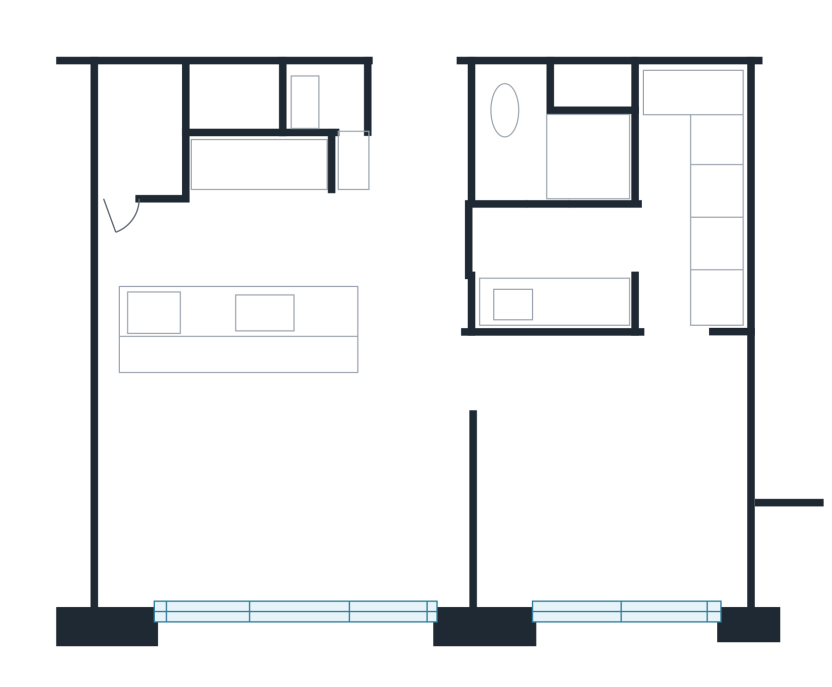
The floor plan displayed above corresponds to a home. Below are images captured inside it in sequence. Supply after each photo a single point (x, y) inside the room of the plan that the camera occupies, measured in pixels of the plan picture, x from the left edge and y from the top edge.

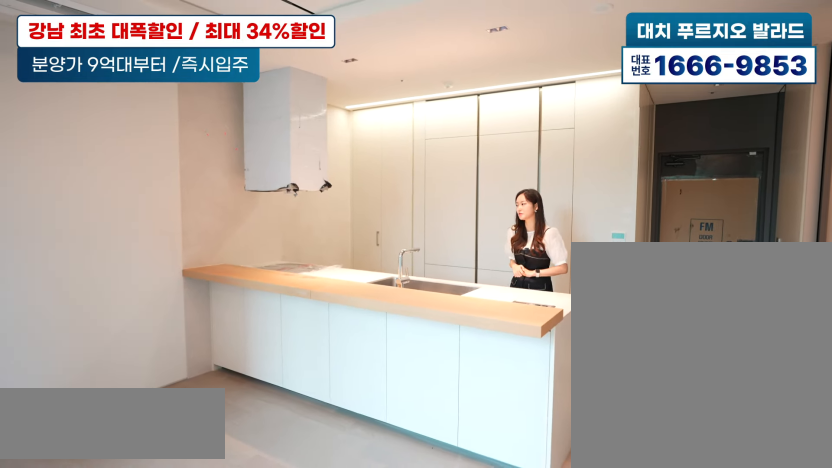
(244, 226)
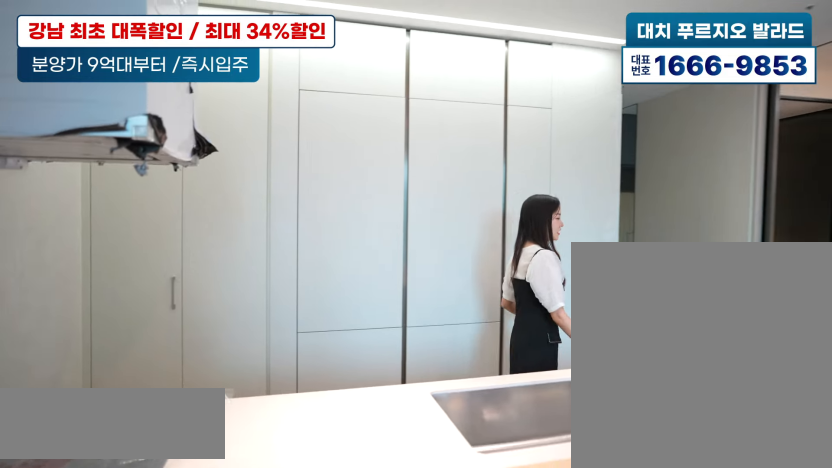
(245, 227)
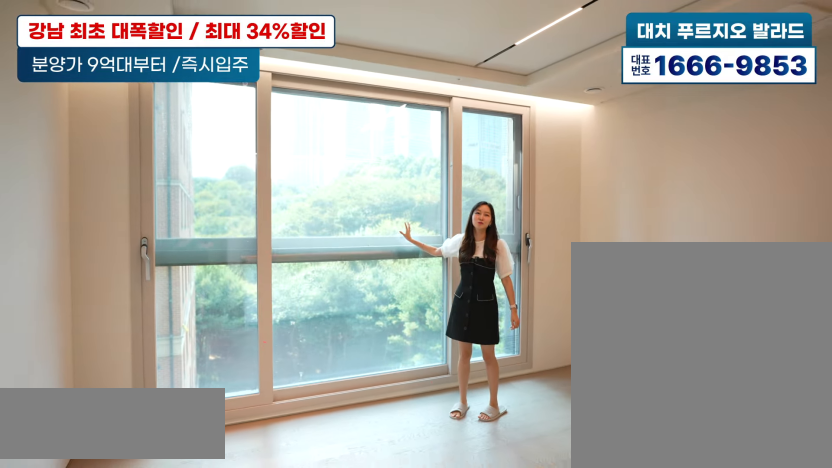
(273, 493)
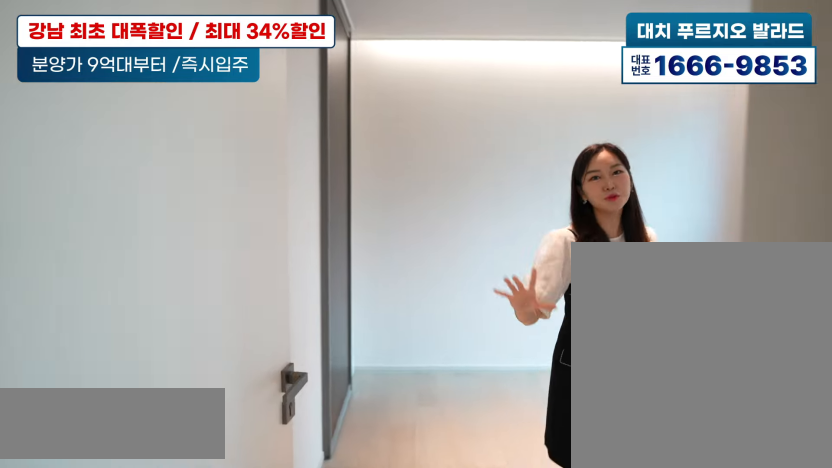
(616, 485)
